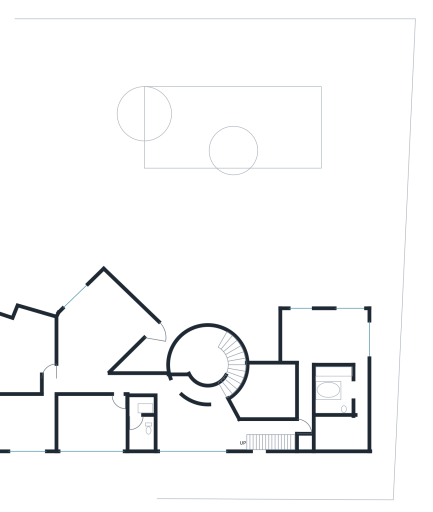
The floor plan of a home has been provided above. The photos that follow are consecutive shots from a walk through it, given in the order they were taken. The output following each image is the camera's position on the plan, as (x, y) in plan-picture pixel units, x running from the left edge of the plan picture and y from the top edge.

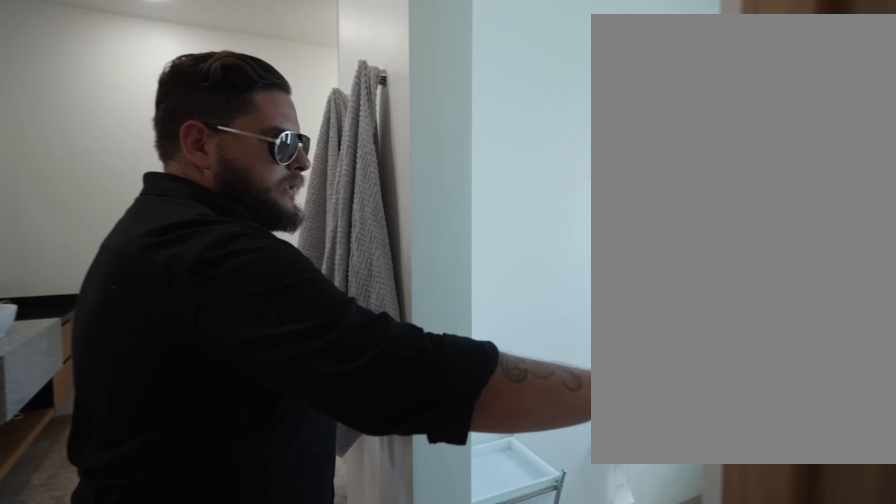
(351, 393)
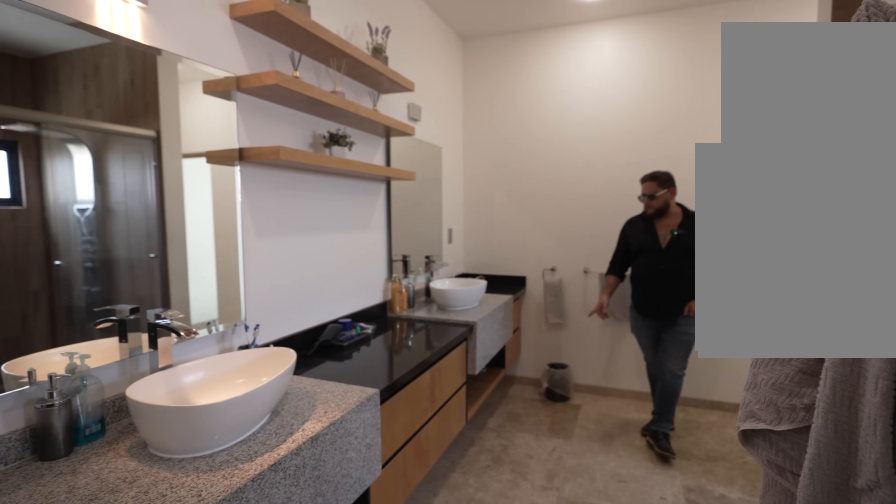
(352, 392)
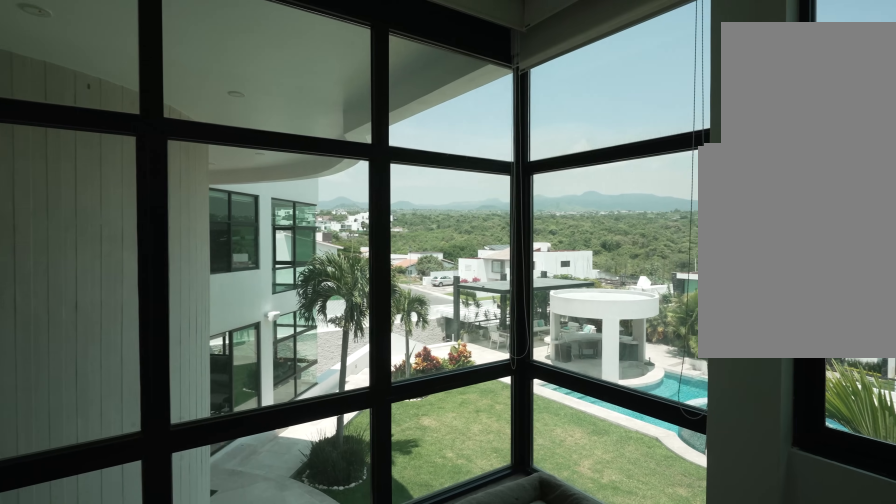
(317, 320)
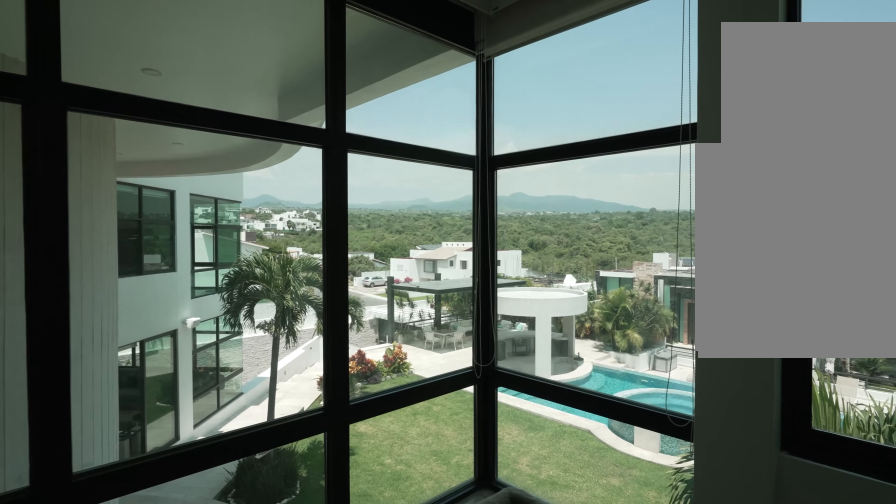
(317, 320)
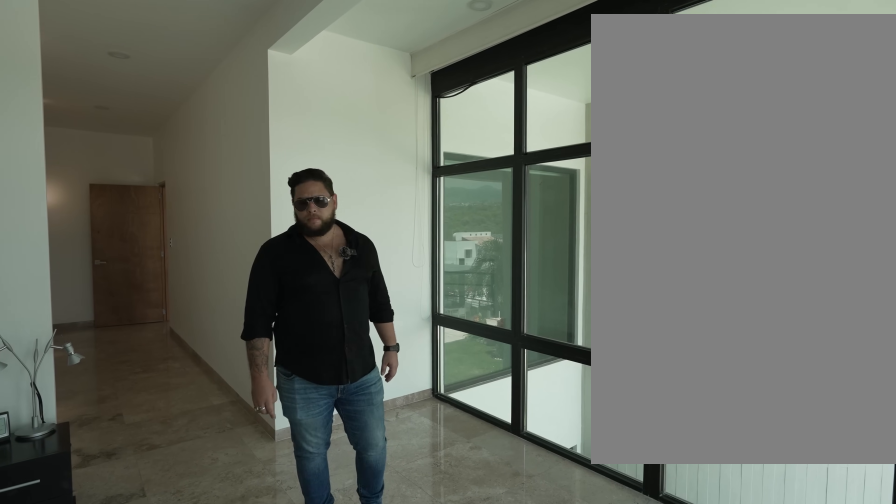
(317, 320)
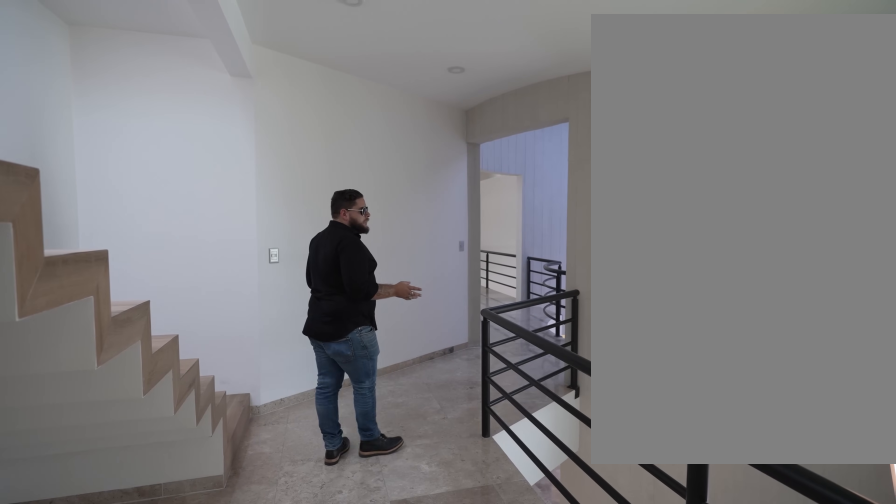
(280, 425)
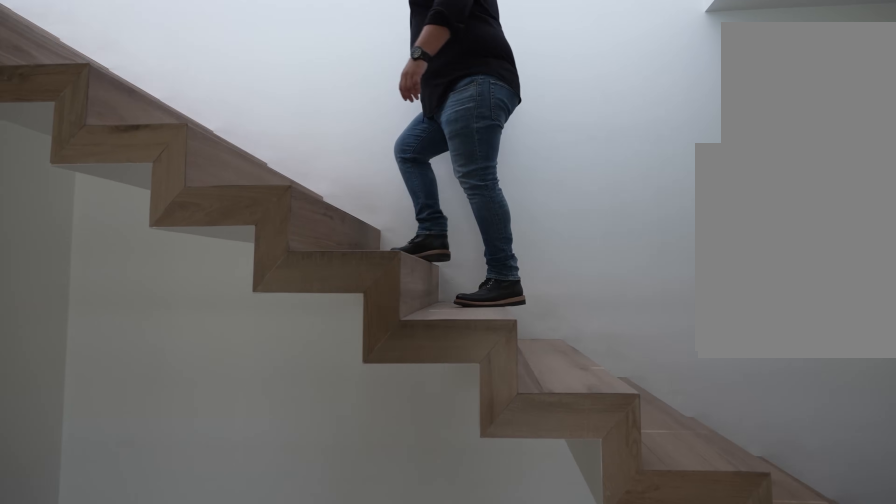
(266, 426)
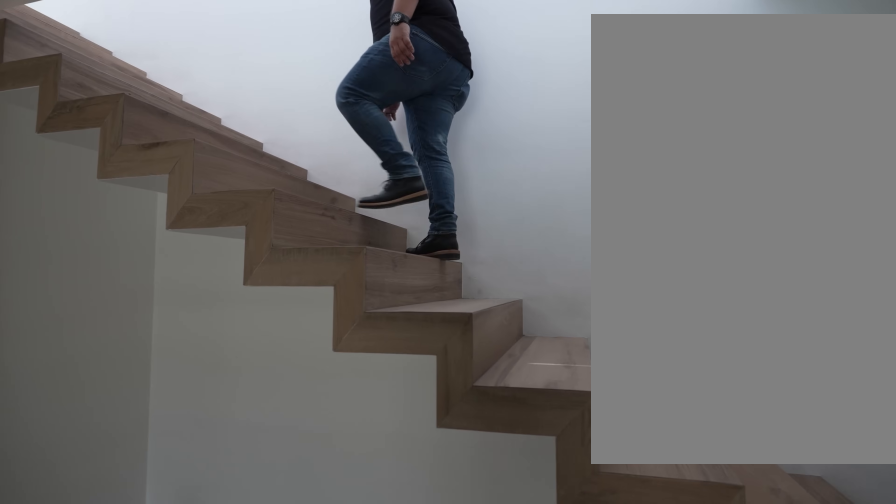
(262, 426)
